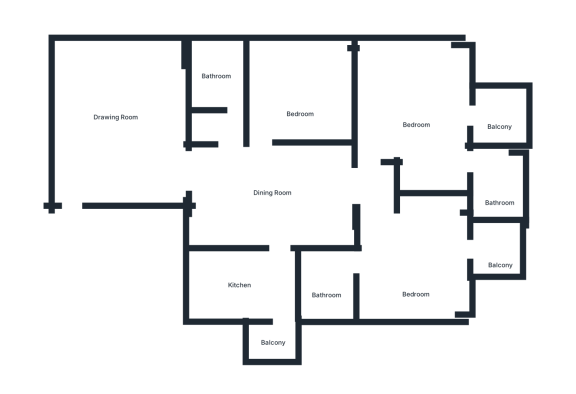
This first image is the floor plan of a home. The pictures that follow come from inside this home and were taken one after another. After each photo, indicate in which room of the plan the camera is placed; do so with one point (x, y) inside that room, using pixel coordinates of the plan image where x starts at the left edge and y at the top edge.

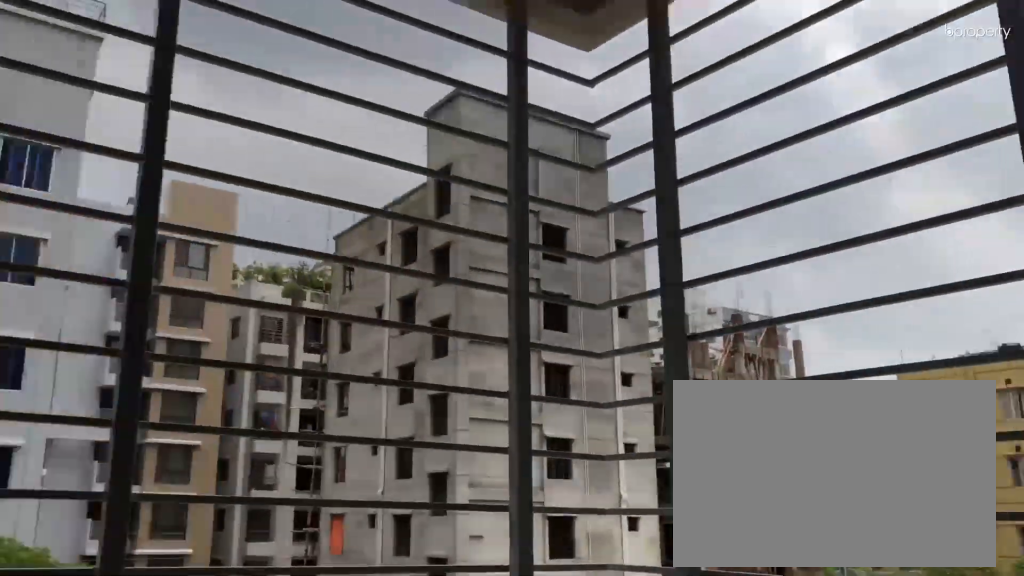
(495, 249)
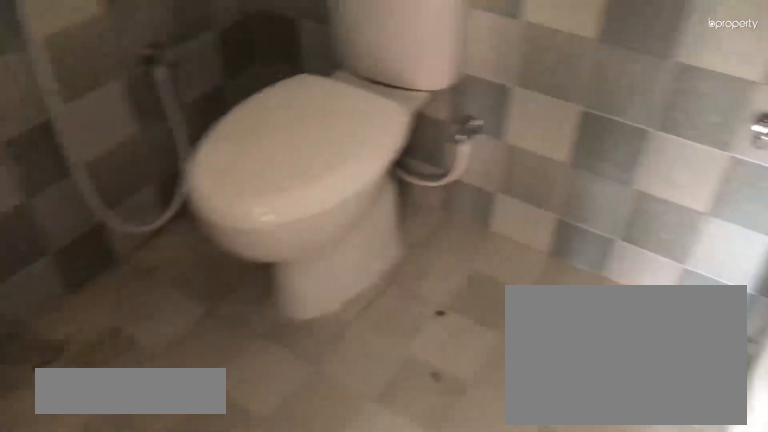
(328, 291)
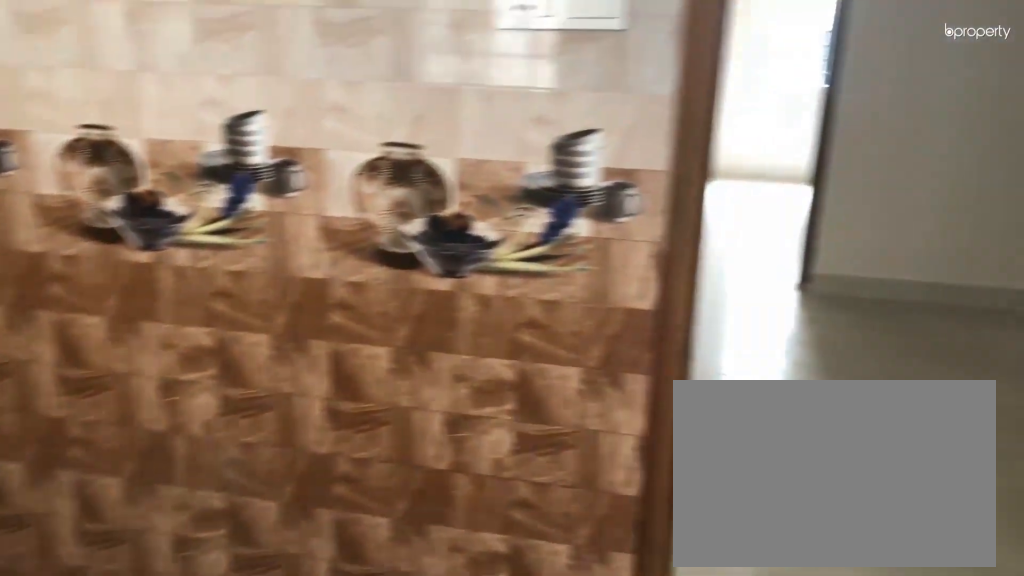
(246, 281)
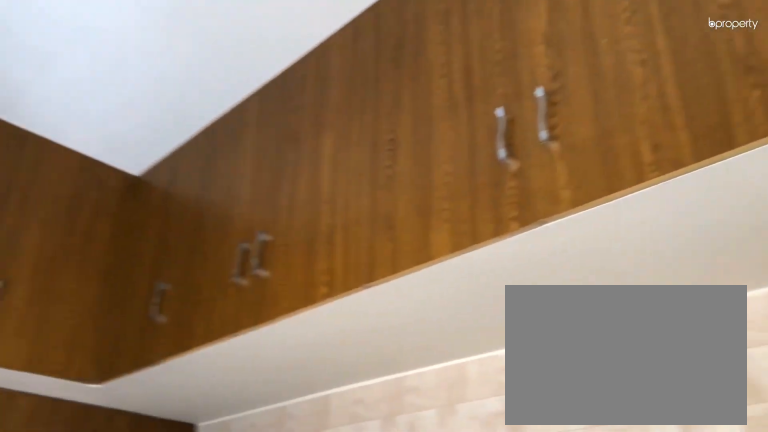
(246, 281)
